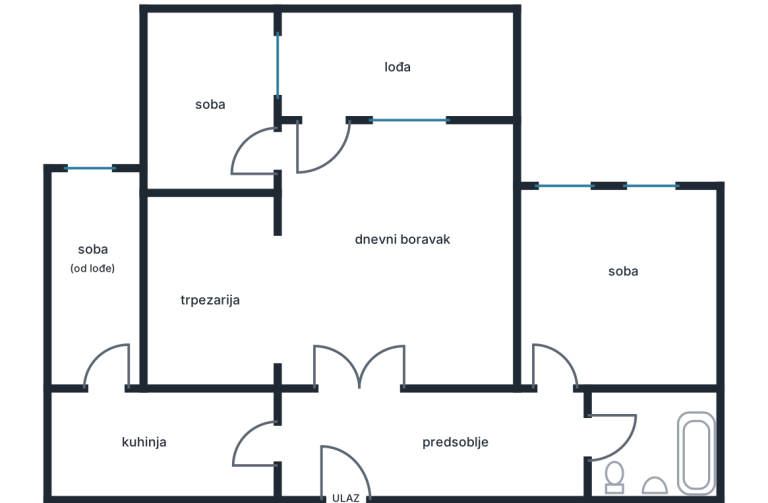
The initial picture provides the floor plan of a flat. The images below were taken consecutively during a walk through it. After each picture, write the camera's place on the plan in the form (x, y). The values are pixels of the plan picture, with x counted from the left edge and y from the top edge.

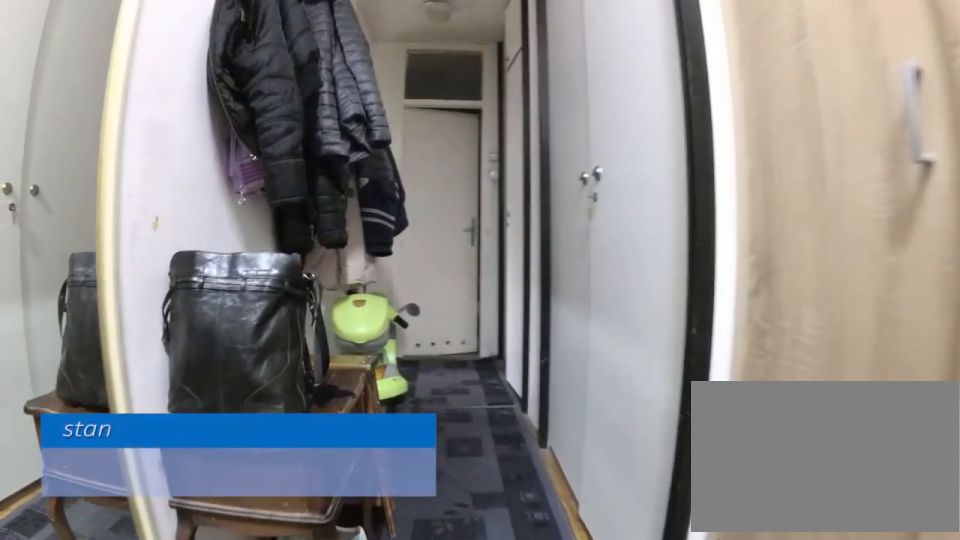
(345, 458)
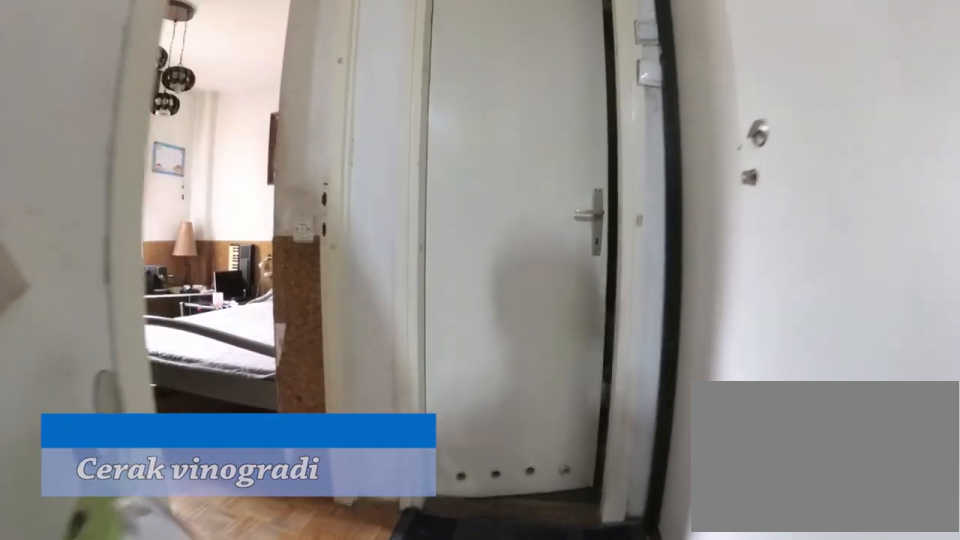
(468, 461)
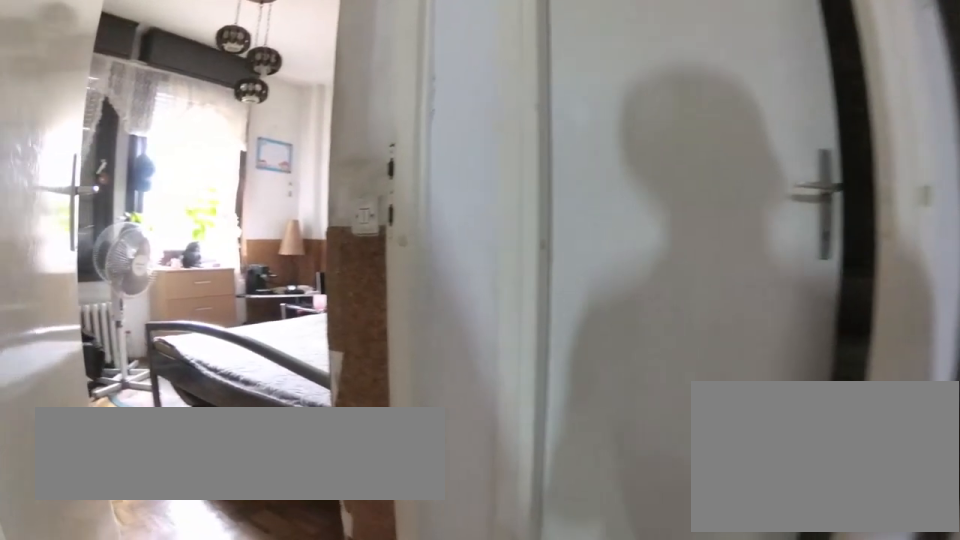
(519, 458)
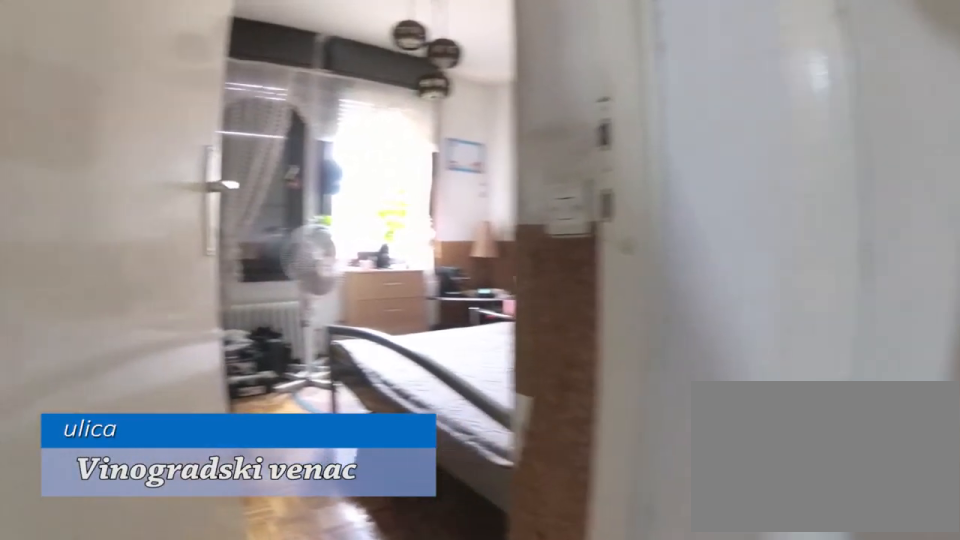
(540, 451)
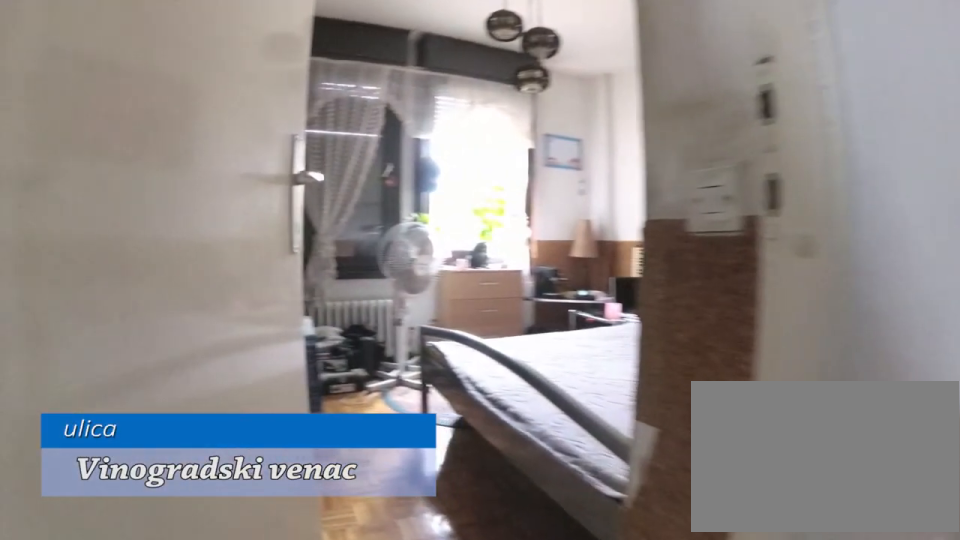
(548, 445)
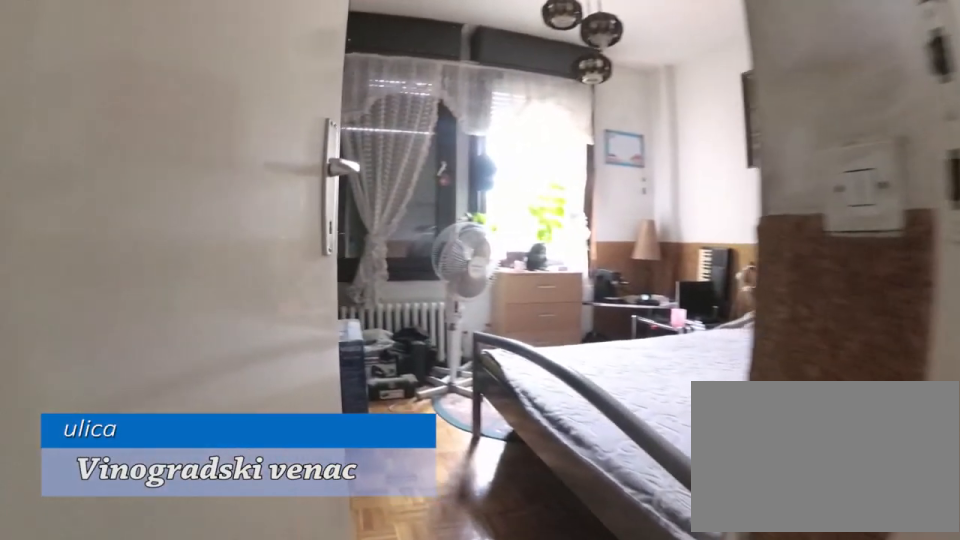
(557, 437)
